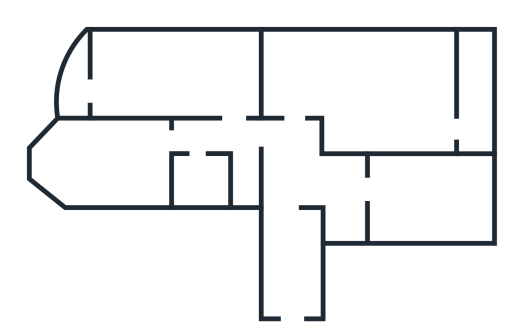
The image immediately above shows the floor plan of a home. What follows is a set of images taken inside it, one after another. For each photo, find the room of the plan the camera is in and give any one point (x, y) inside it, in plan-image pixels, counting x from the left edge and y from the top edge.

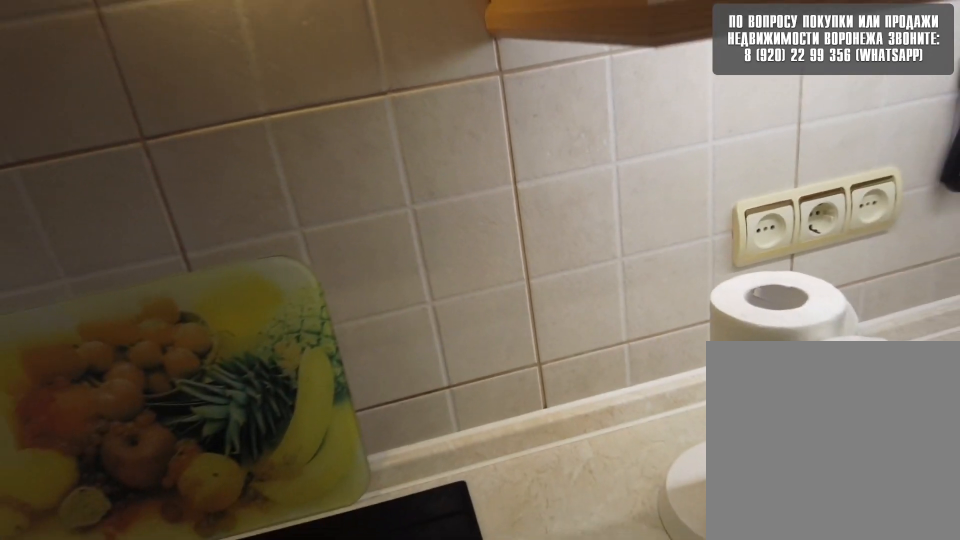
(409, 199)
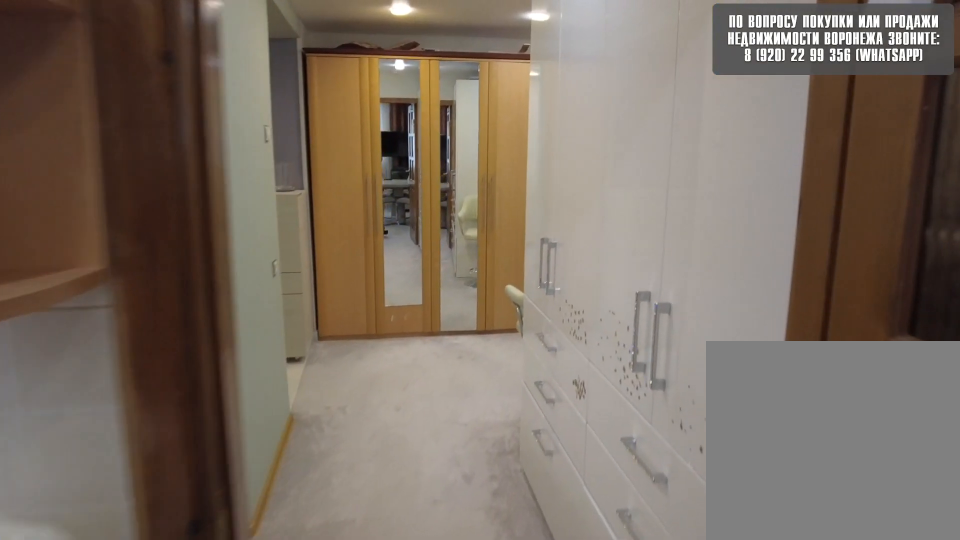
(353, 199)
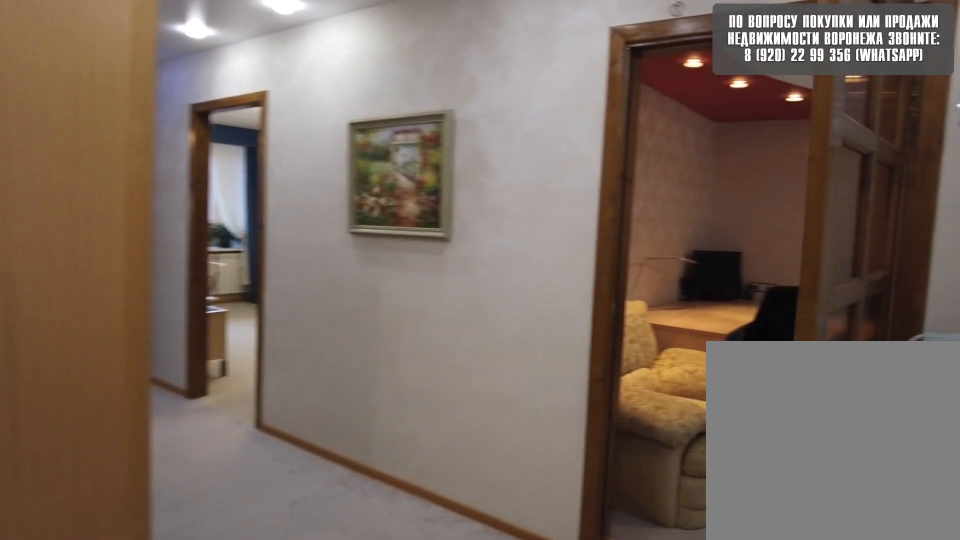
(301, 182)
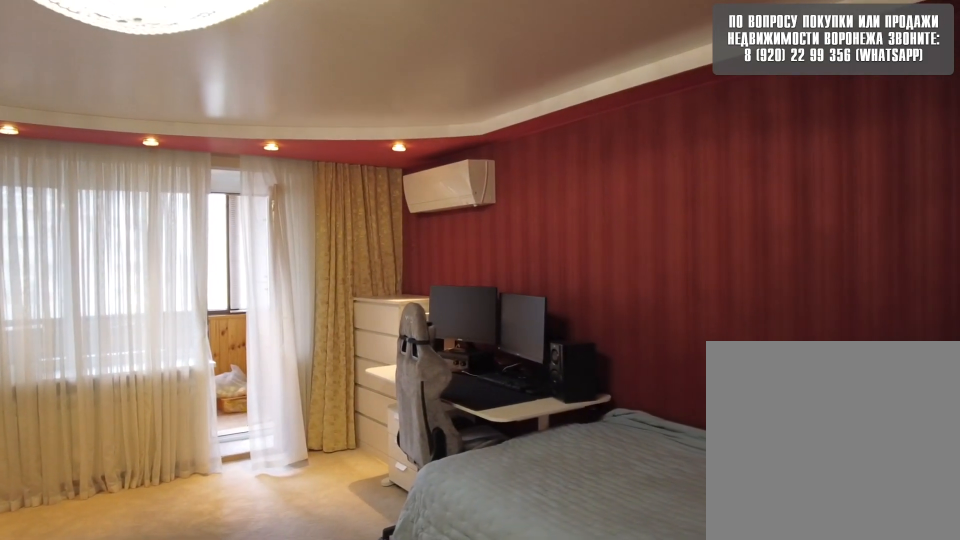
(333, 83)
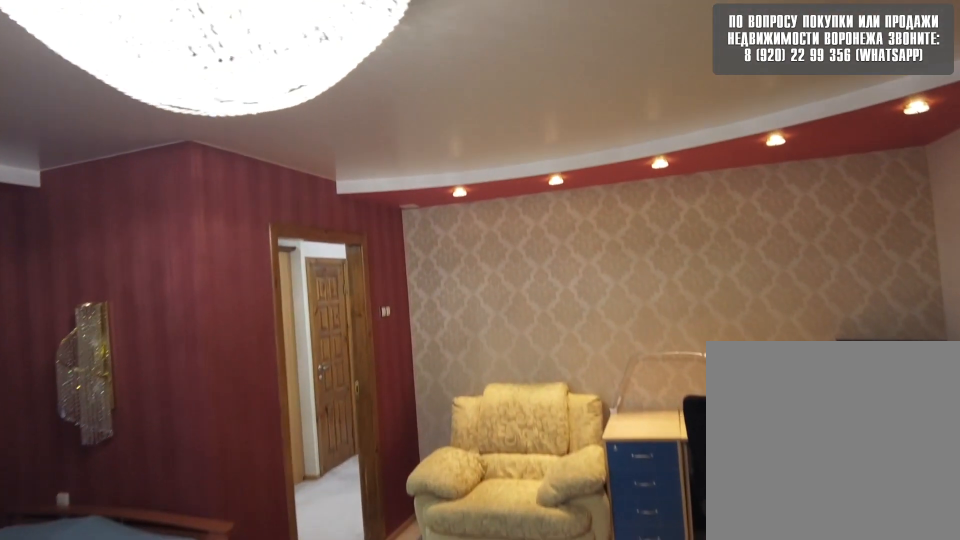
(333, 83)
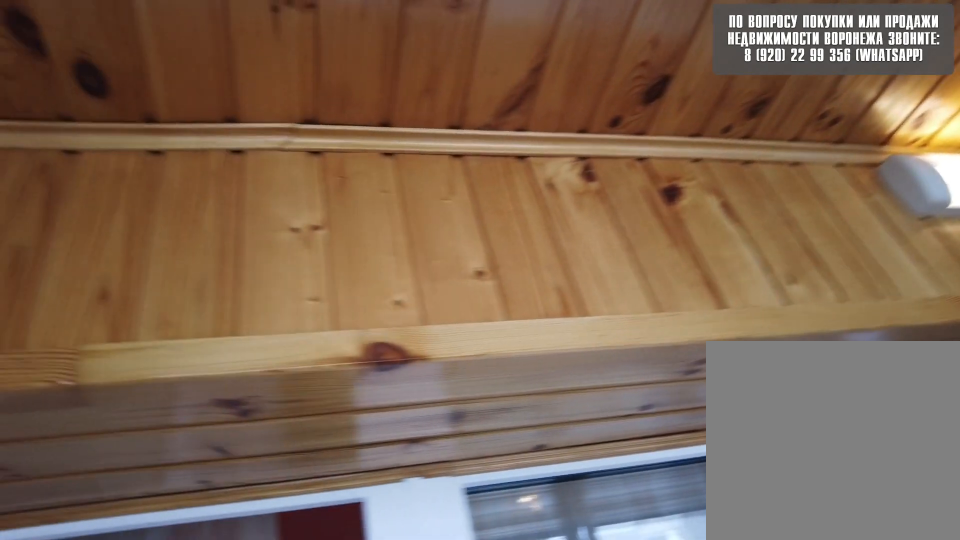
(485, 124)
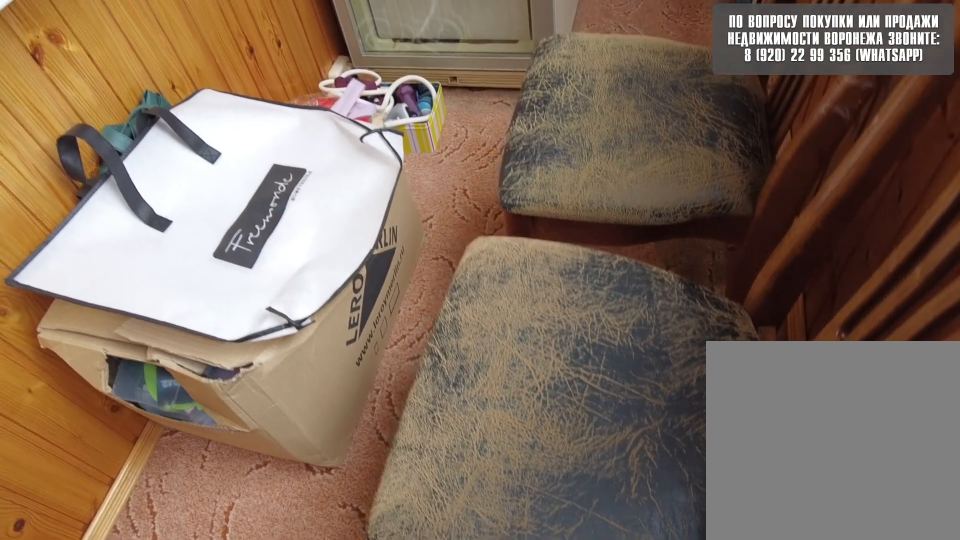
(485, 124)
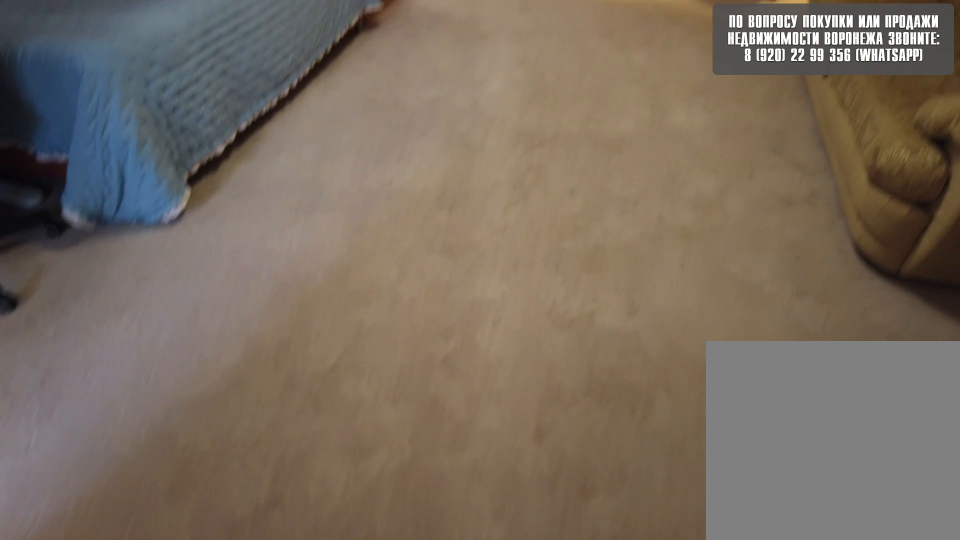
(404, 121)
